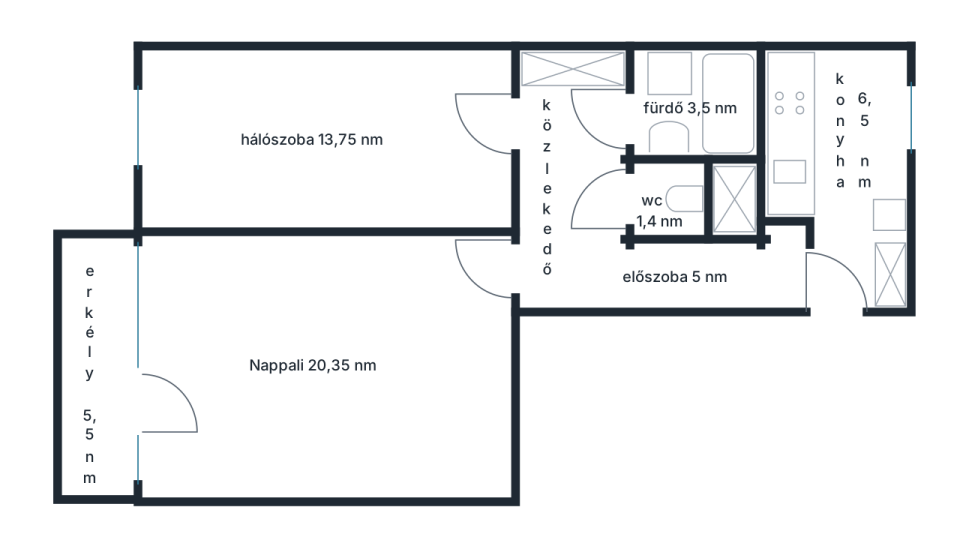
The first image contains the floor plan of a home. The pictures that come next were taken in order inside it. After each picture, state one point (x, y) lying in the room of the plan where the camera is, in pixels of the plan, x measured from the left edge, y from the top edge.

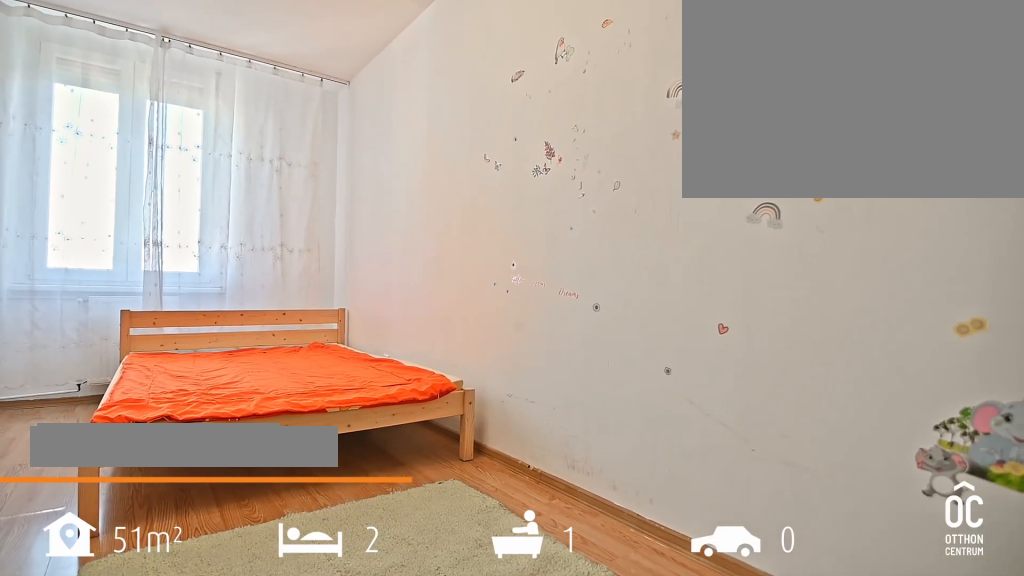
(326, 143)
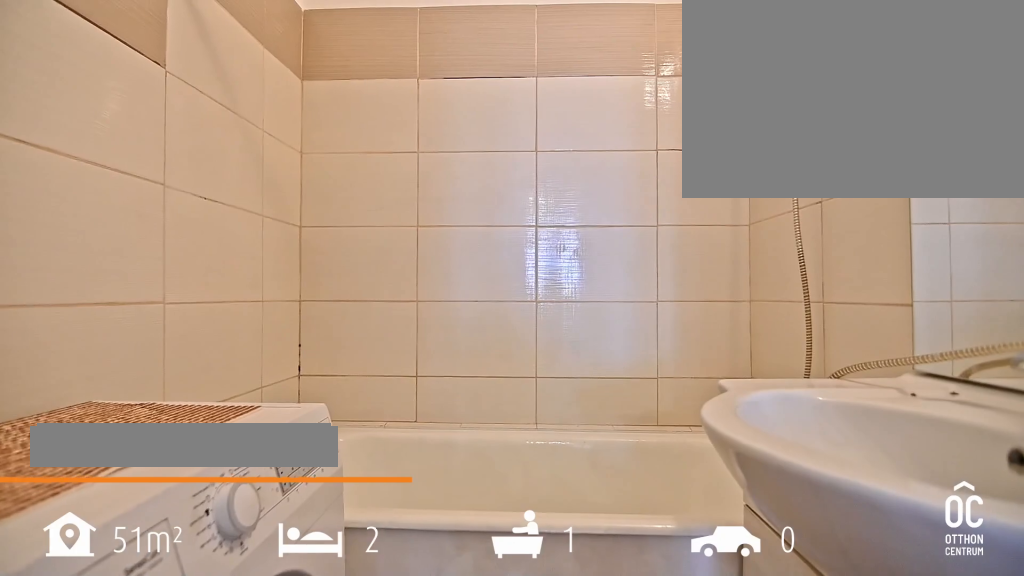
(690, 101)
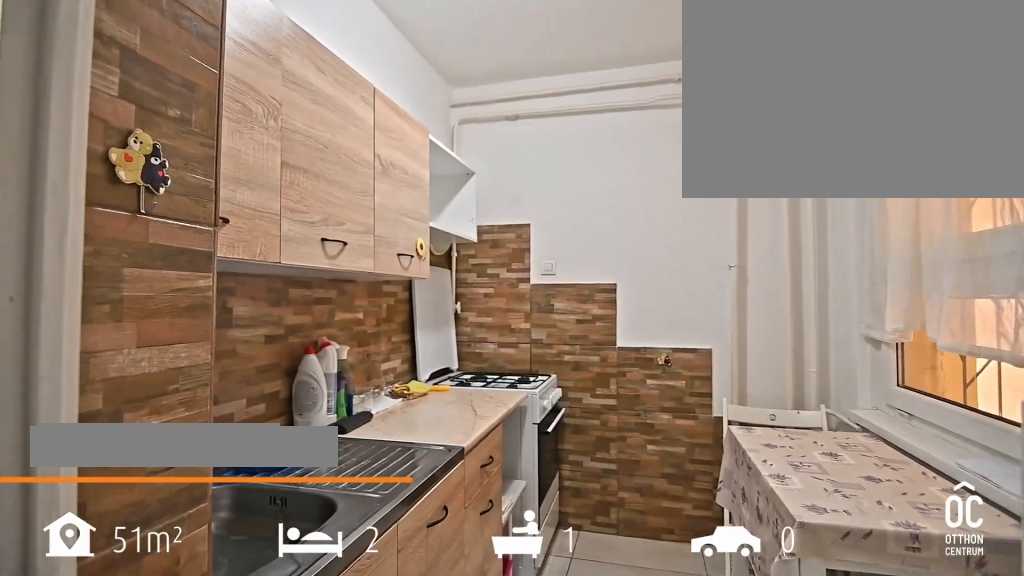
(847, 135)
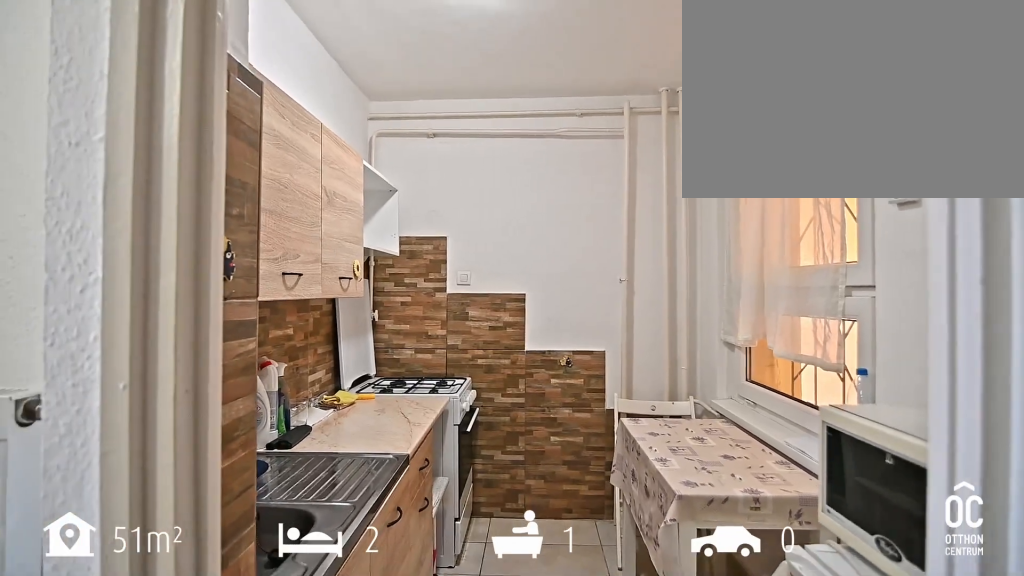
(848, 135)
